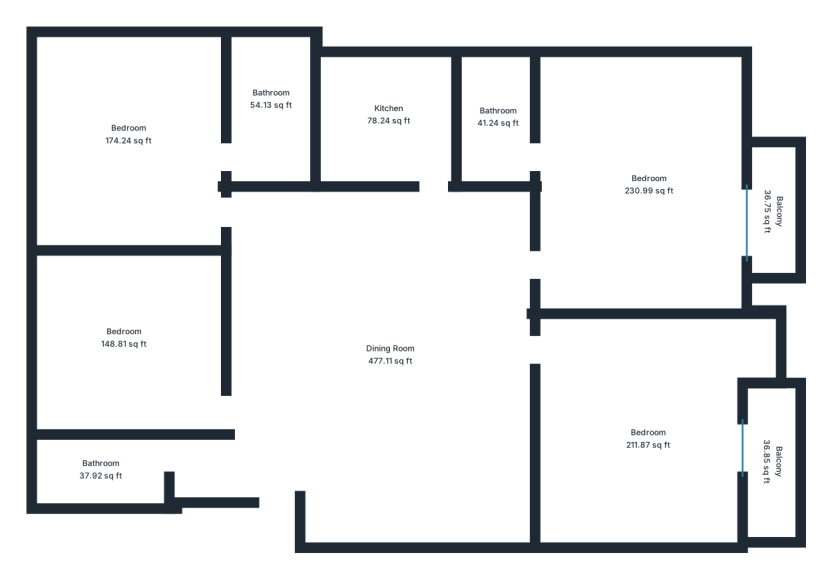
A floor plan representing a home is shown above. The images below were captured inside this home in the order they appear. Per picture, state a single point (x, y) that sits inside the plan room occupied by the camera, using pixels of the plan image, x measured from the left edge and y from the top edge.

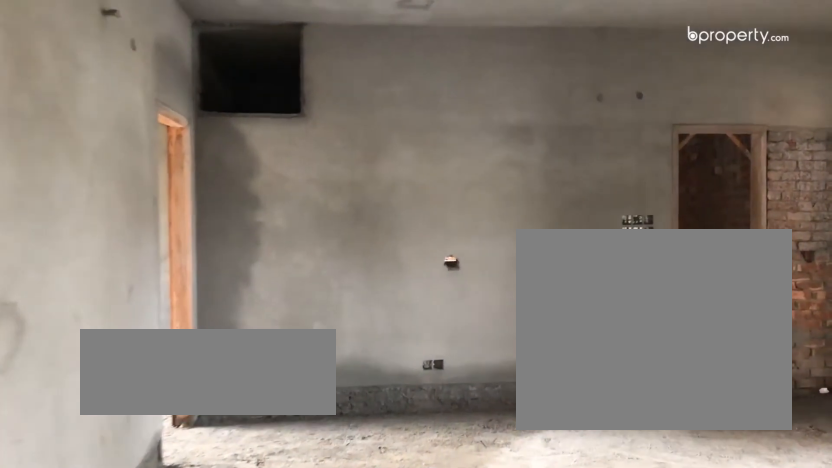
(391, 358)
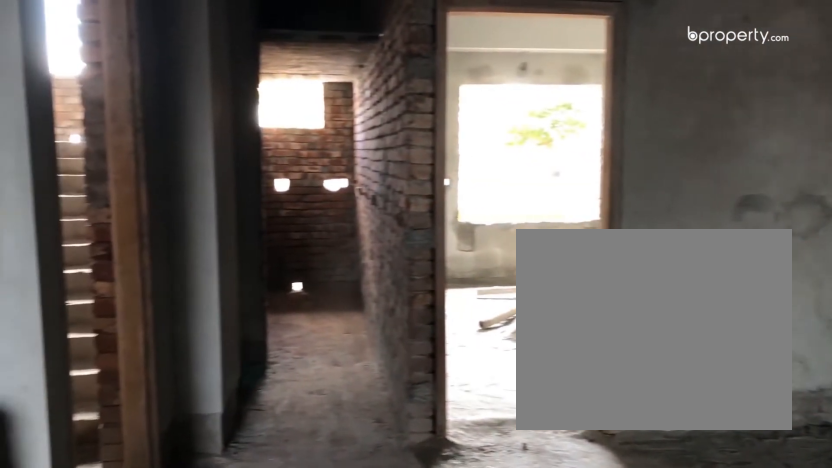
(391, 358)
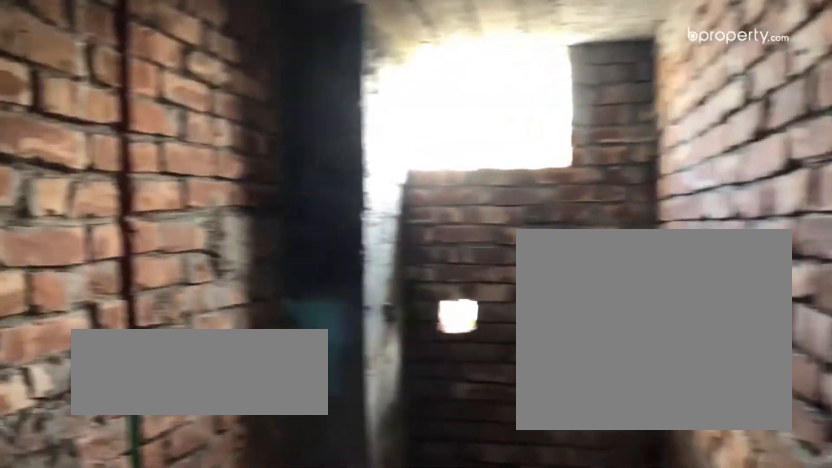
(97, 469)
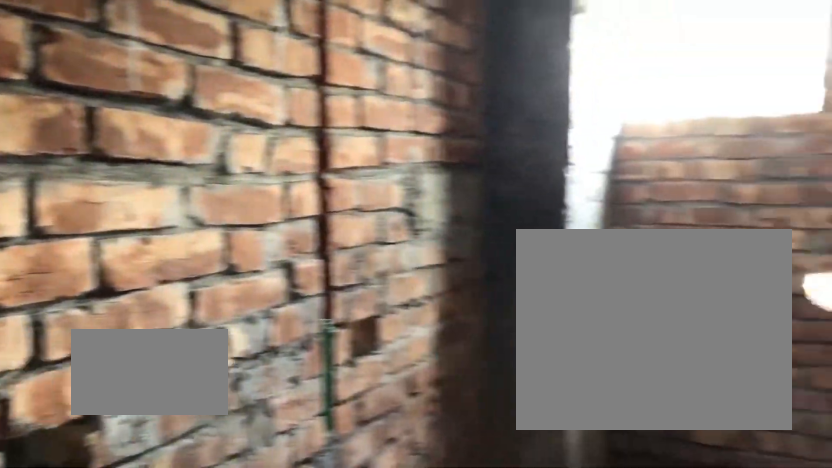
(97, 469)
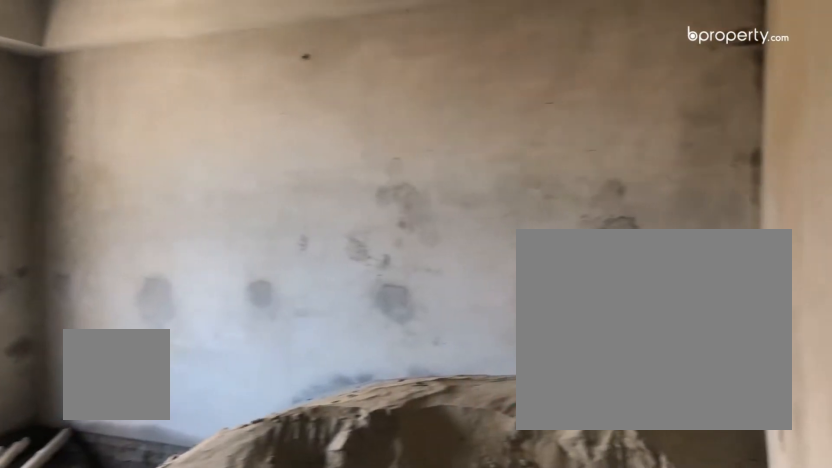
(128, 345)
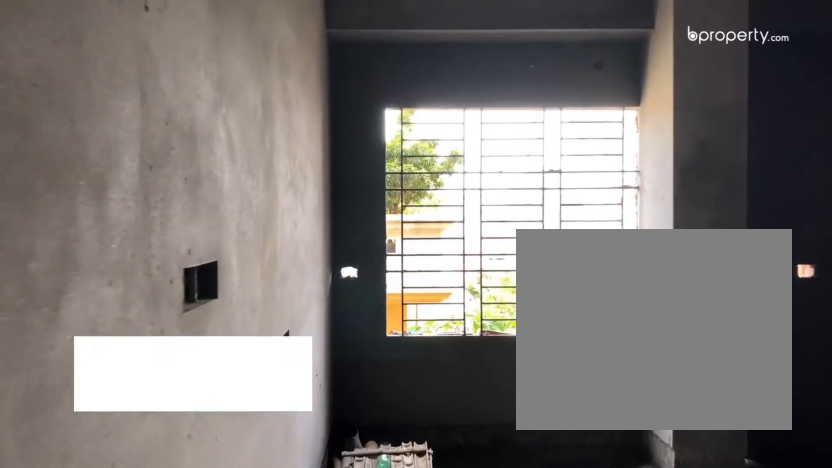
(130, 135)
